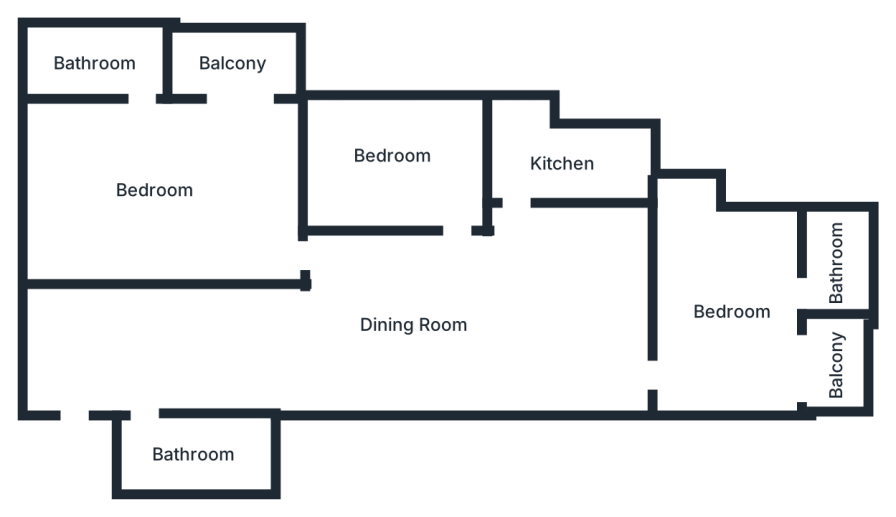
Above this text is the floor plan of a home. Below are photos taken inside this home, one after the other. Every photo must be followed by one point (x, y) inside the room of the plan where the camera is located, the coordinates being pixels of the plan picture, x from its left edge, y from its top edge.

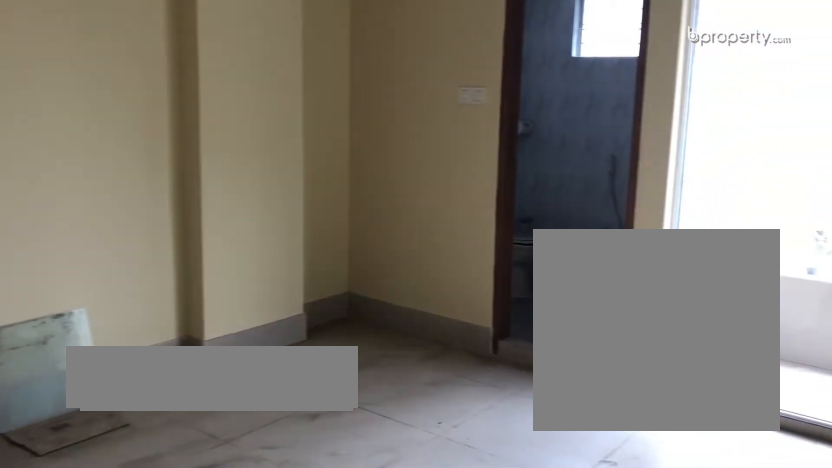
(160, 198)
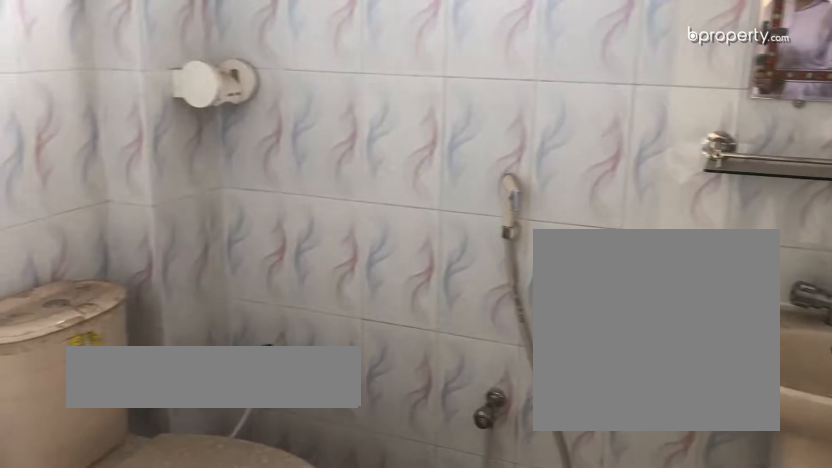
(97, 59)
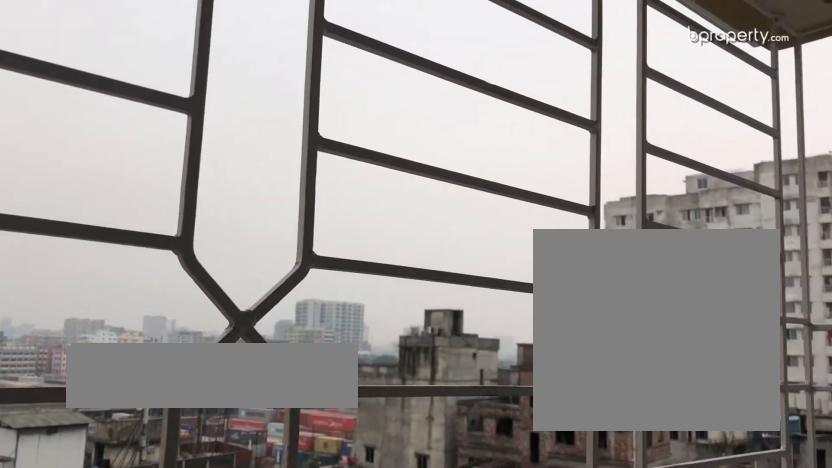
(234, 59)
